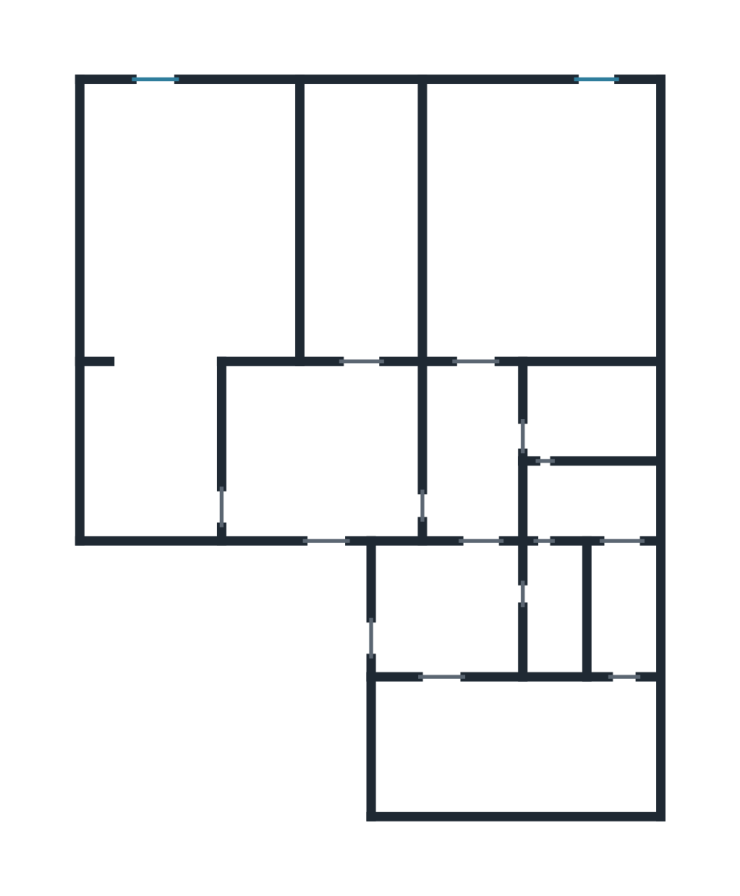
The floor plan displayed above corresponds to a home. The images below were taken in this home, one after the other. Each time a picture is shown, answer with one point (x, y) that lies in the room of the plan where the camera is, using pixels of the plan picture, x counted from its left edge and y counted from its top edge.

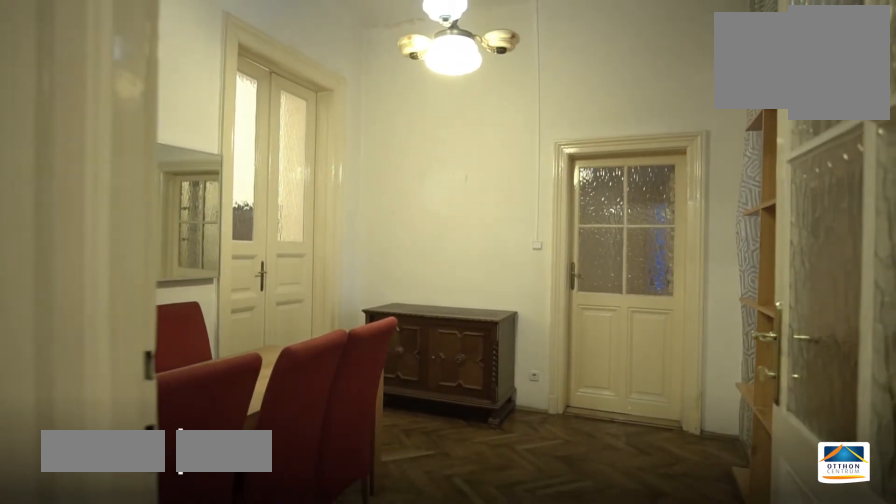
(314, 451)
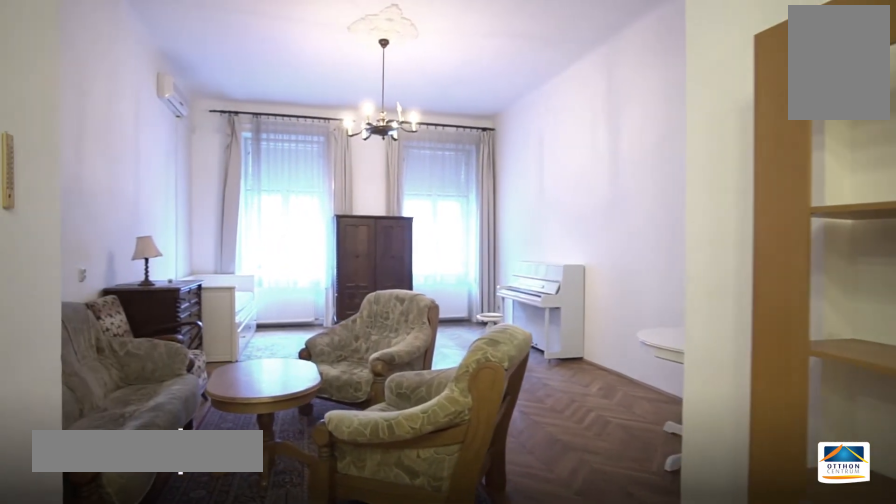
(198, 233)
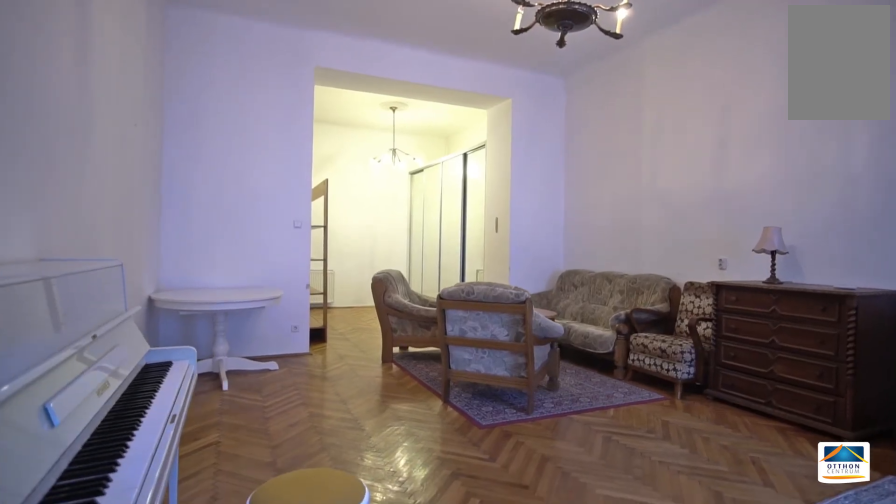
(196, 231)
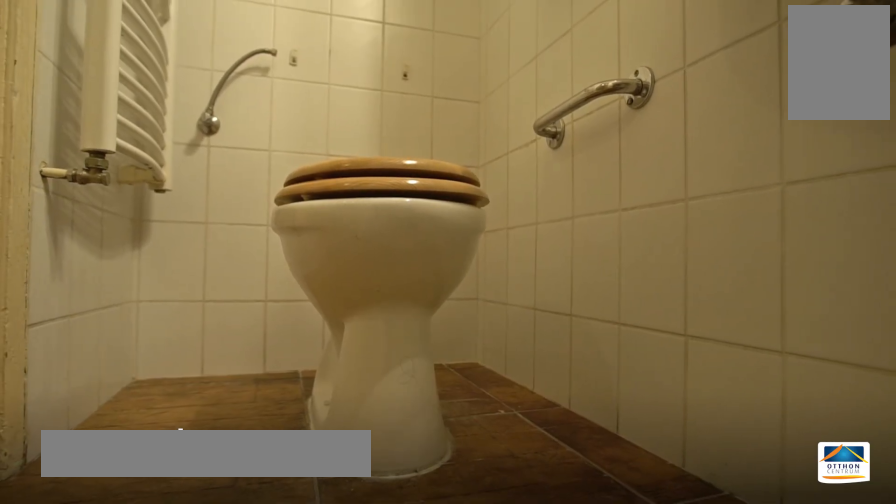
(560, 608)
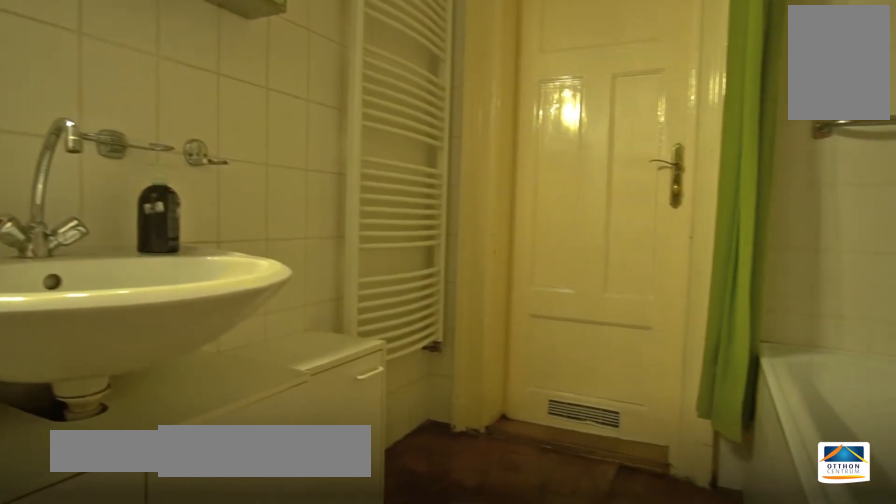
(587, 407)
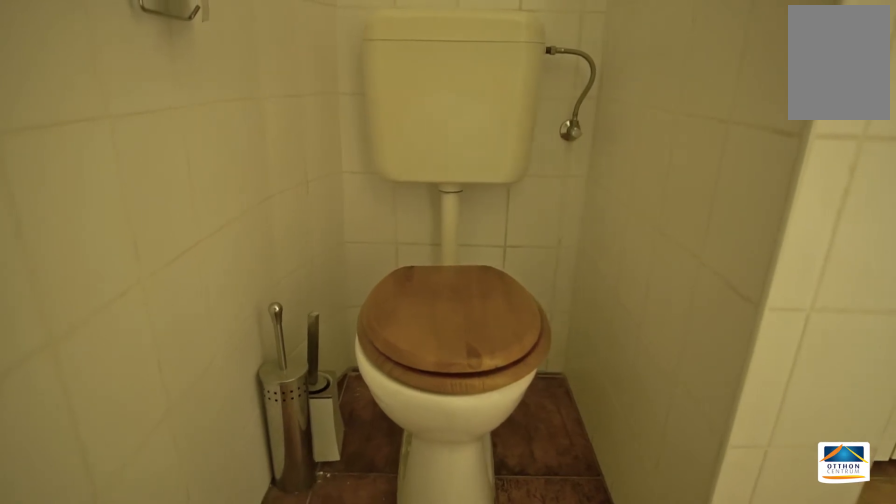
(588, 409)
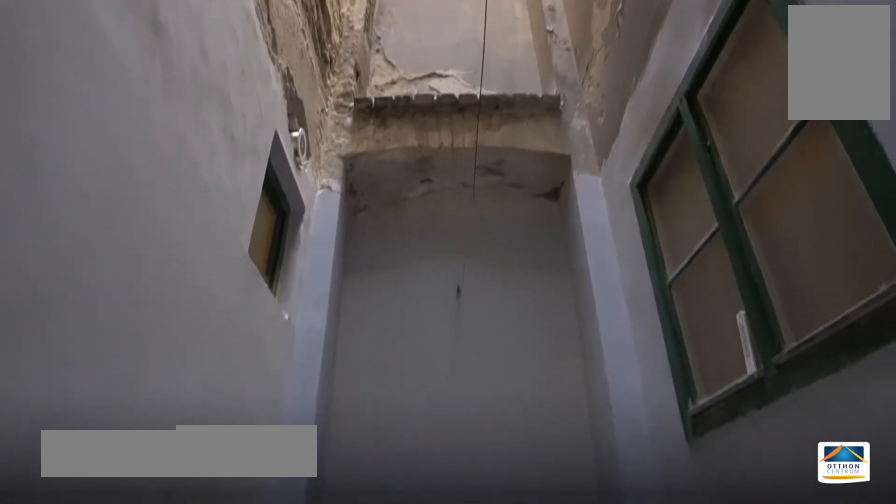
(589, 497)
